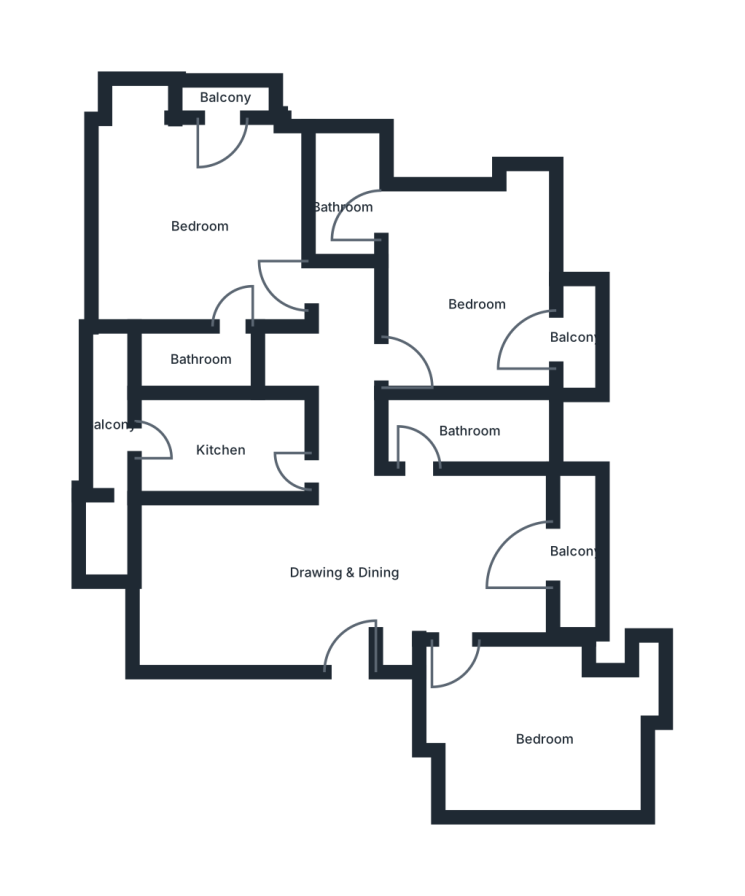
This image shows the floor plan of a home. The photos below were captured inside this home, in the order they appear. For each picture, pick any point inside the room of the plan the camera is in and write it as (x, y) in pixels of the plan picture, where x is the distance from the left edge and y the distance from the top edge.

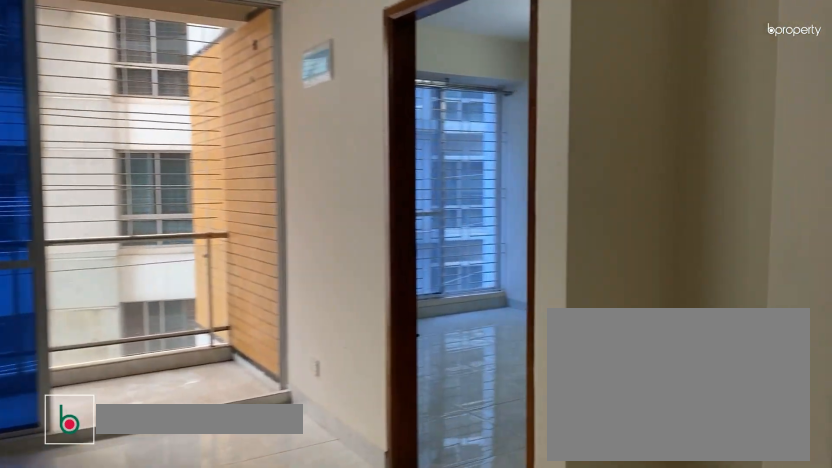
(348, 573)
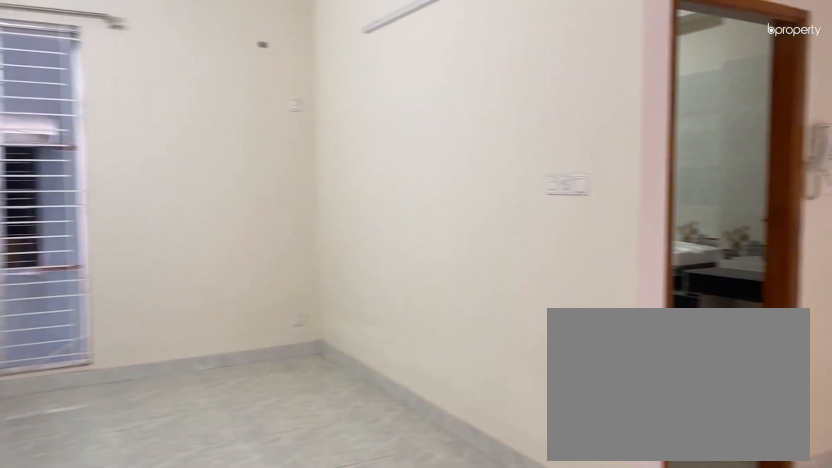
(348, 573)
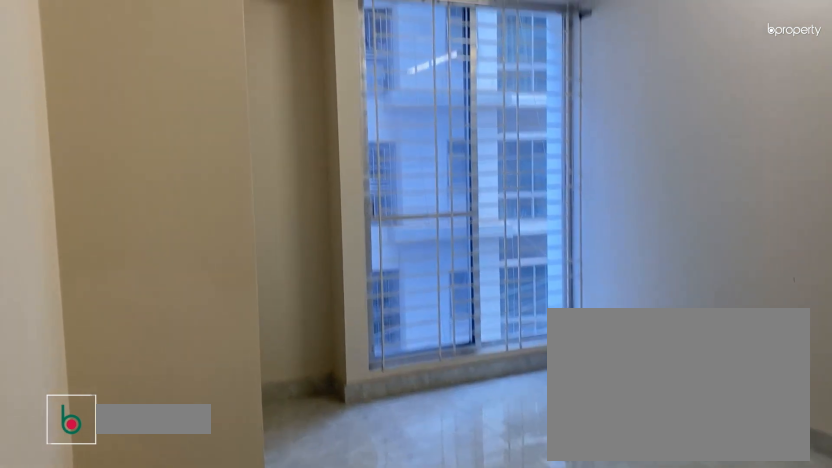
(545, 740)
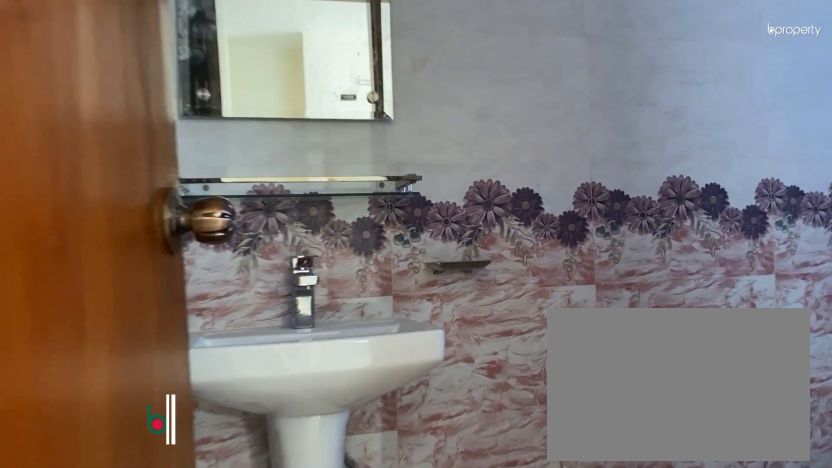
(470, 431)
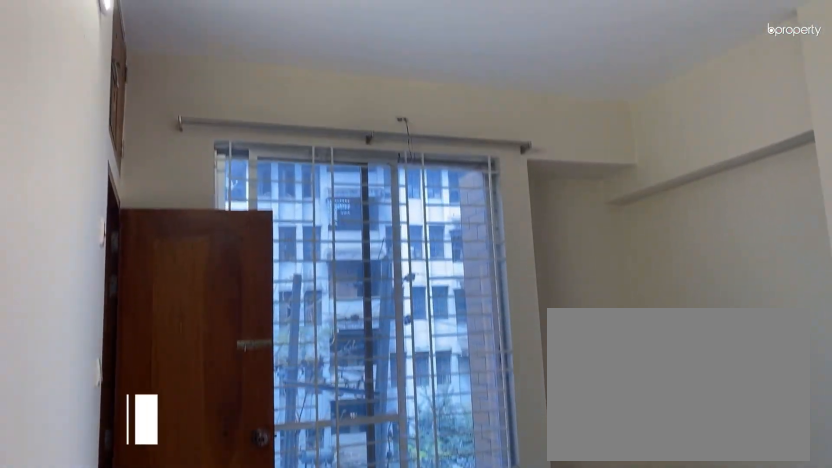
(481, 306)
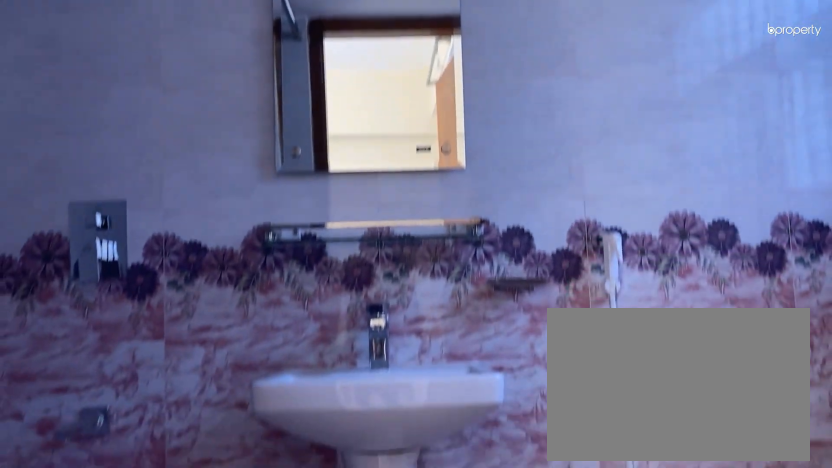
(342, 205)
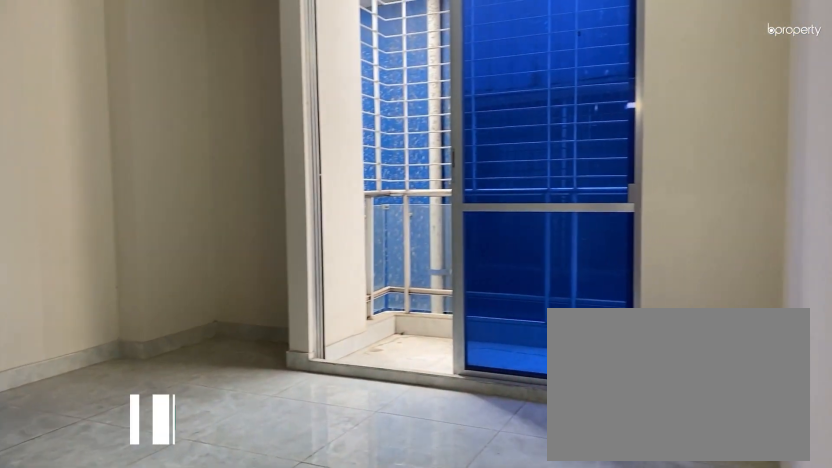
(202, 226)
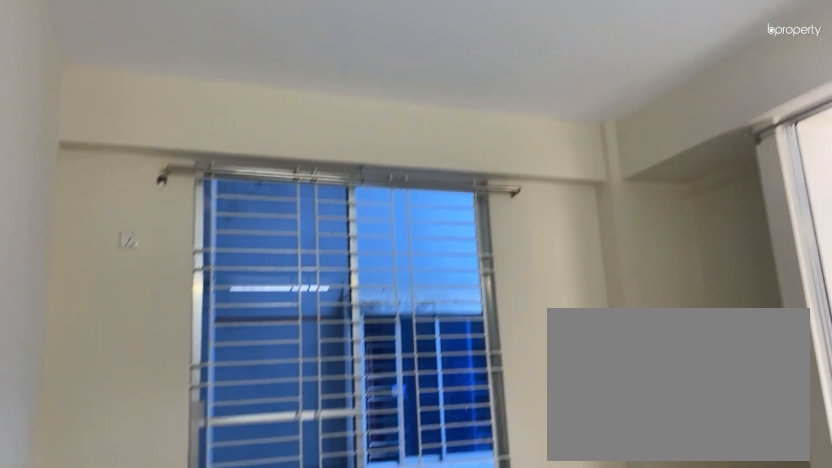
(202, 226)
